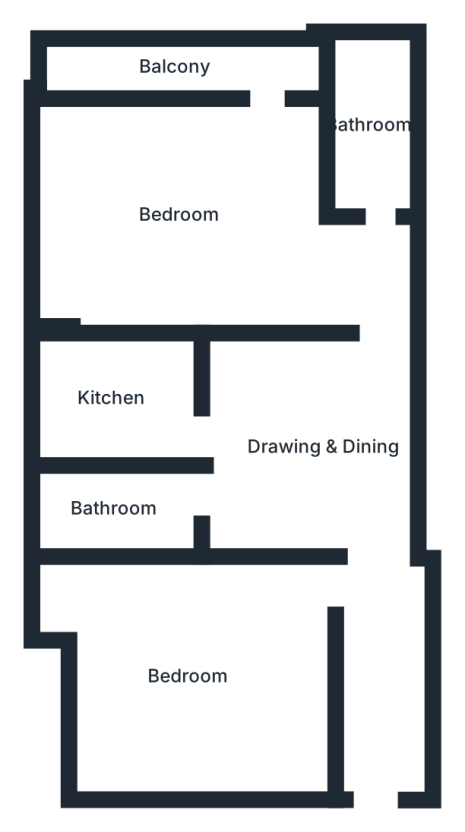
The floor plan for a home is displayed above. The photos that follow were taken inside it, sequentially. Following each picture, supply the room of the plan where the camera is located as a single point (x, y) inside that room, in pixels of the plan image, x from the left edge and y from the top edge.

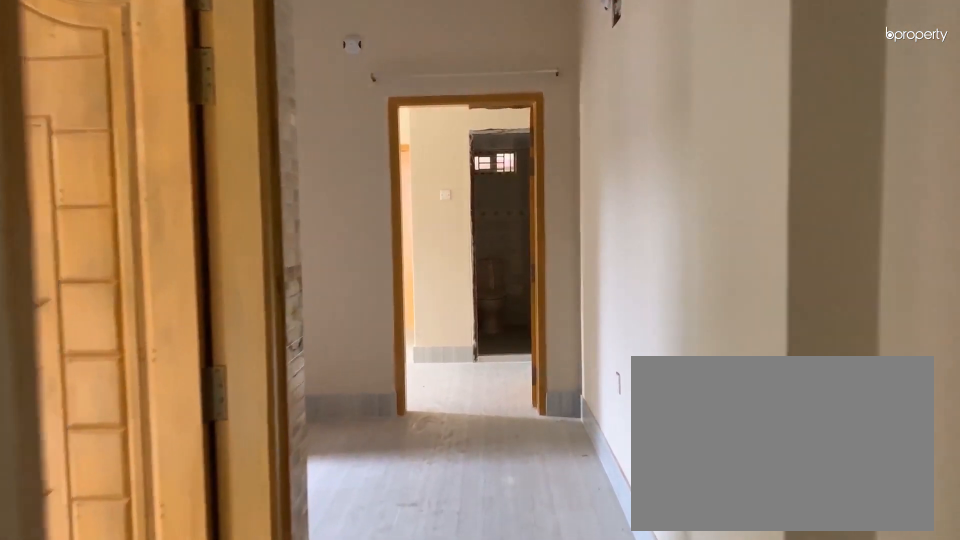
(380, 718)
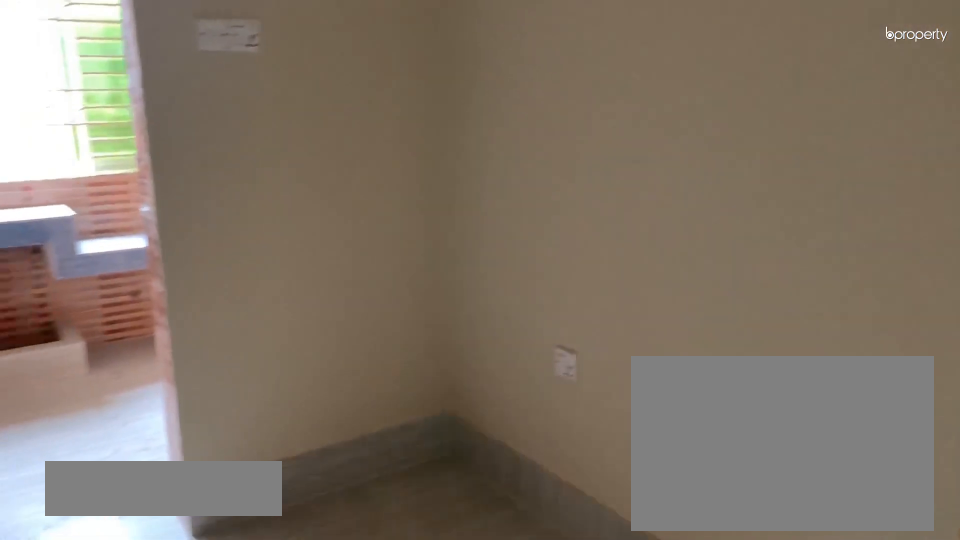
(275, 416)
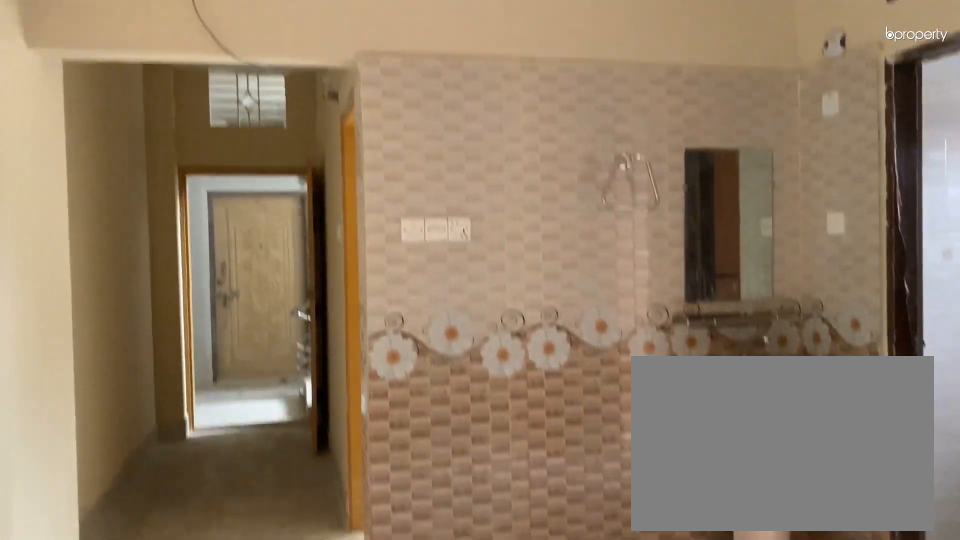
(275, 416)
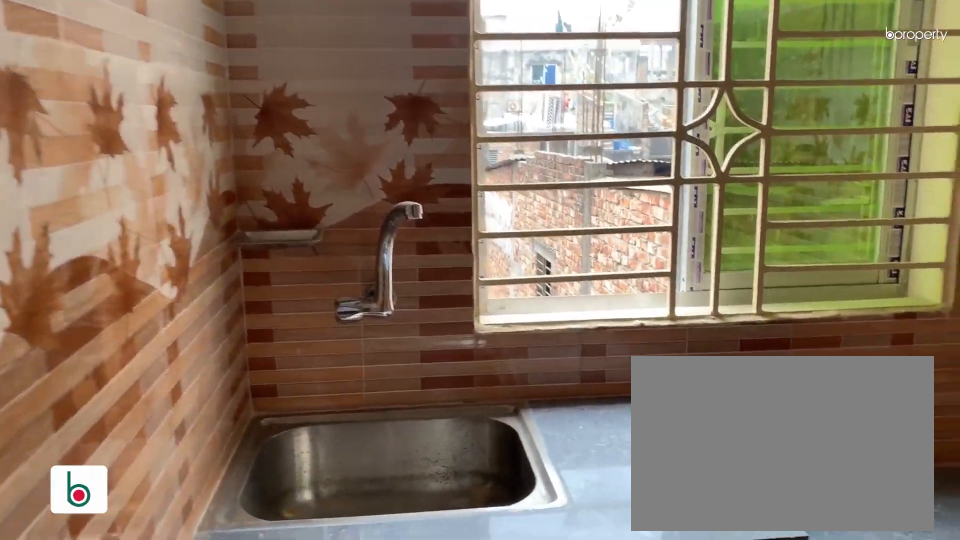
(139, 427)
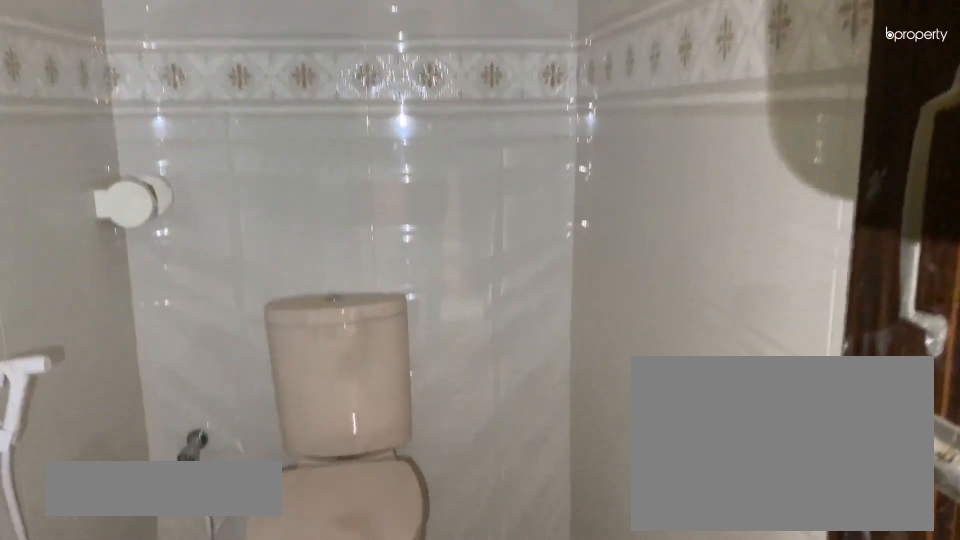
(375, 124)
